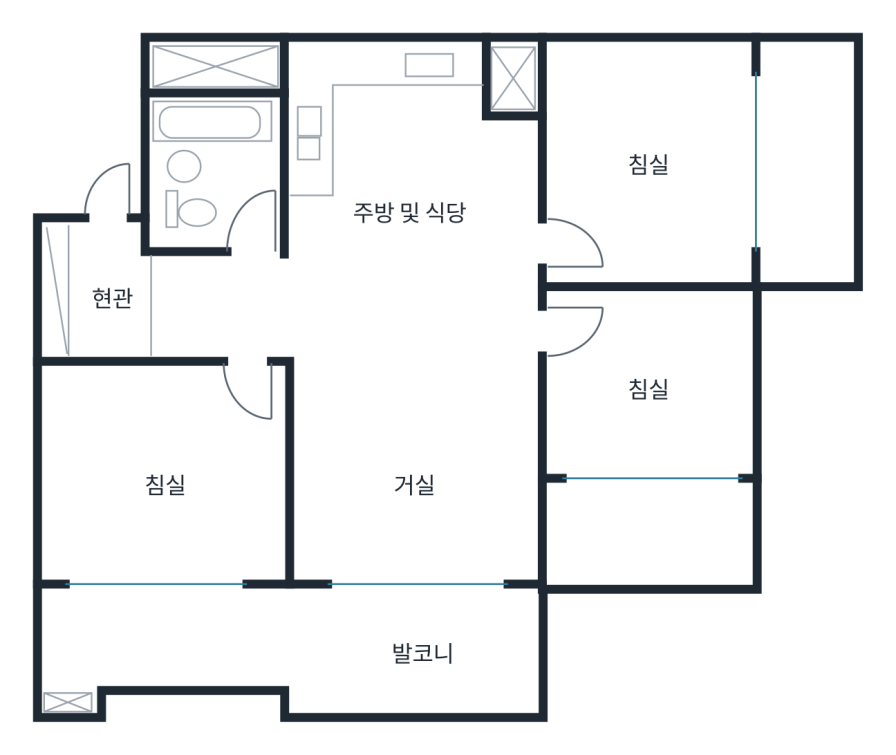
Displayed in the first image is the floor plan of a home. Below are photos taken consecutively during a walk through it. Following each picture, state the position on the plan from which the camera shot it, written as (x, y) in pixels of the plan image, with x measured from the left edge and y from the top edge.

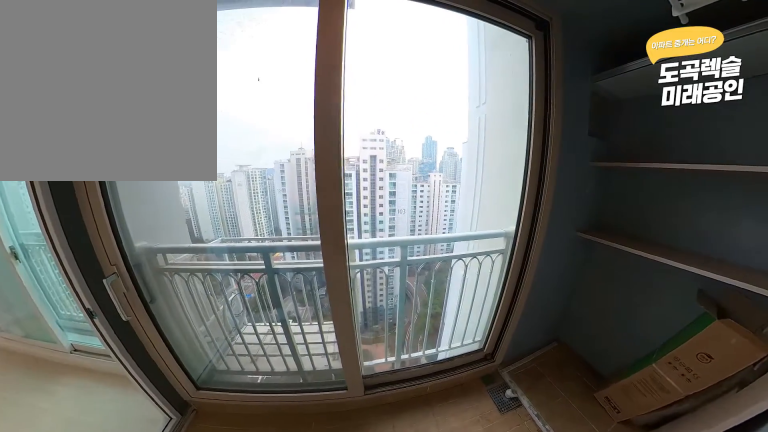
(202, 608)
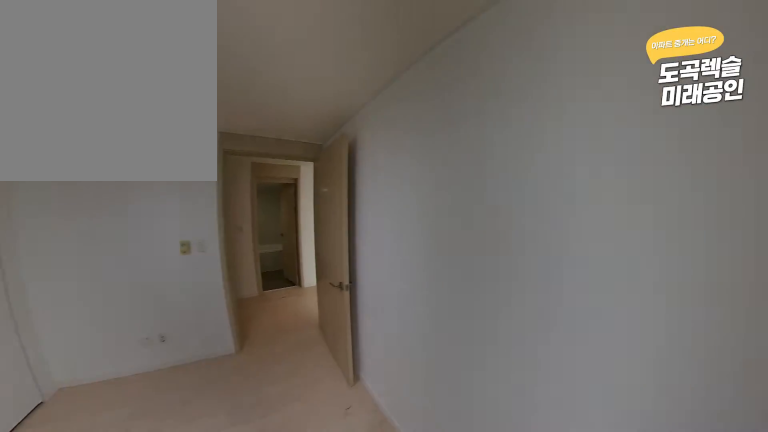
(210, 529)
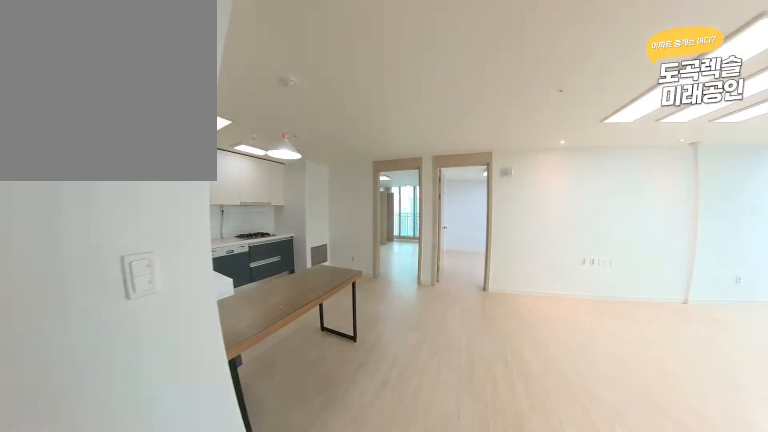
(278, 303)
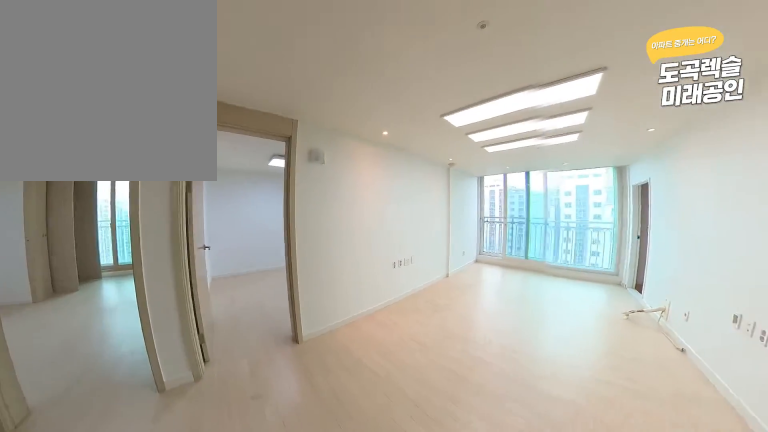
(371, 318)
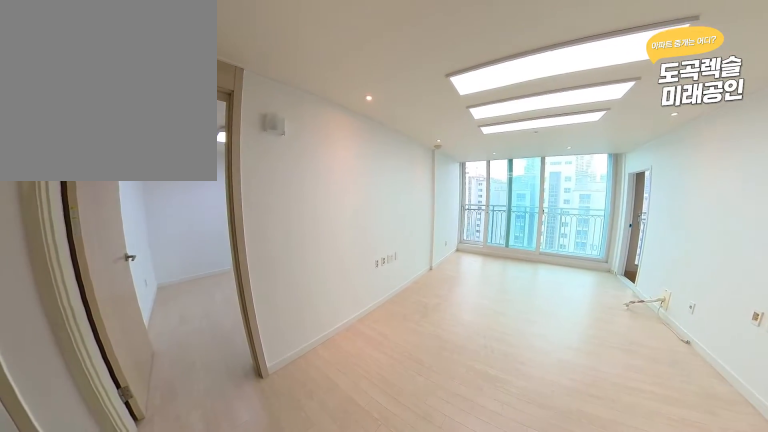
(389, 322)
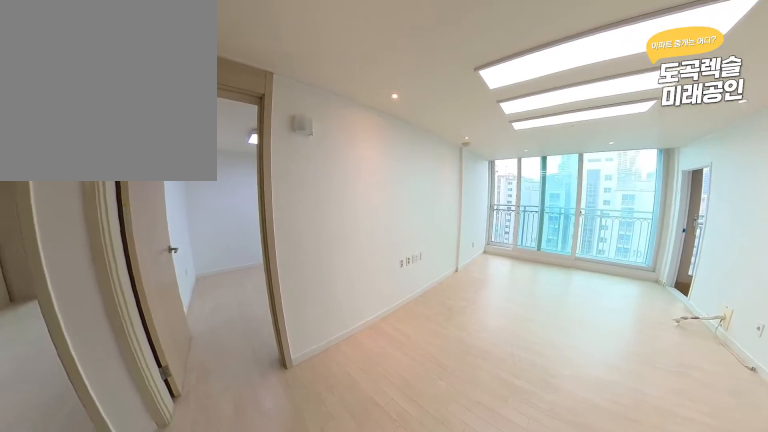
(389, 322)
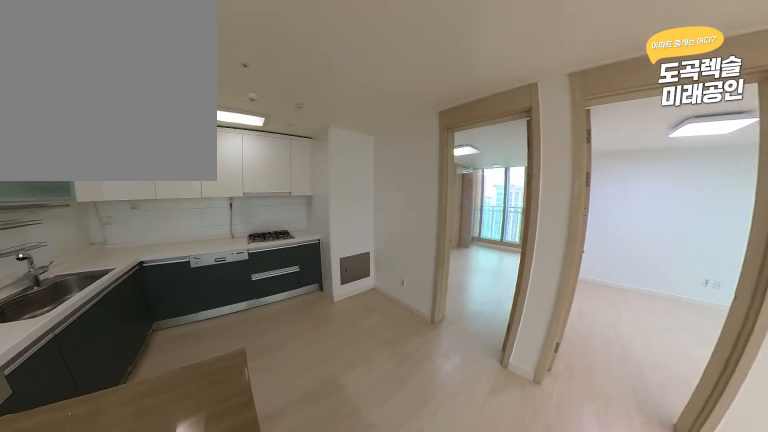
(389, 322)
